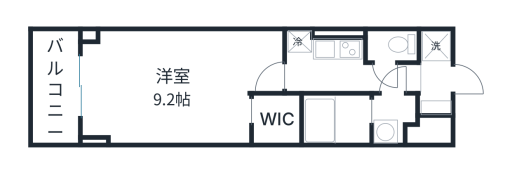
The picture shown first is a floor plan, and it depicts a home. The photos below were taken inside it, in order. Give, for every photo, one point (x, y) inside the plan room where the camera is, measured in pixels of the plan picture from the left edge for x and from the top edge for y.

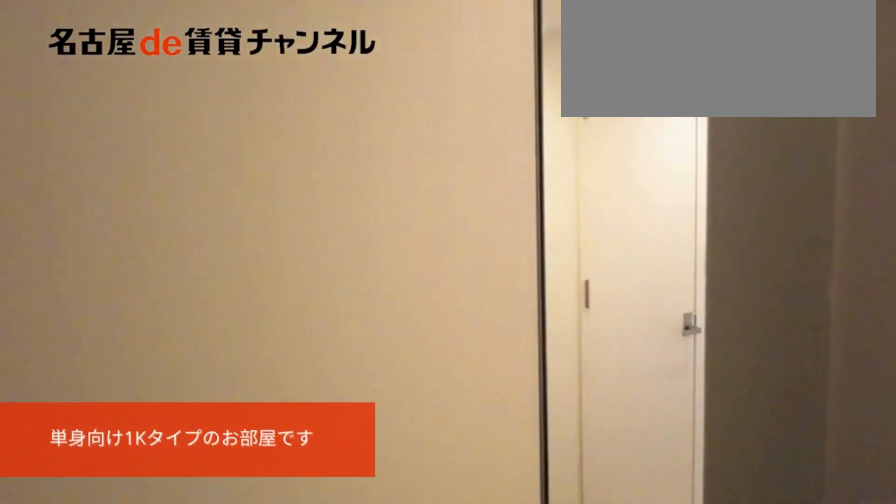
(435, 82)
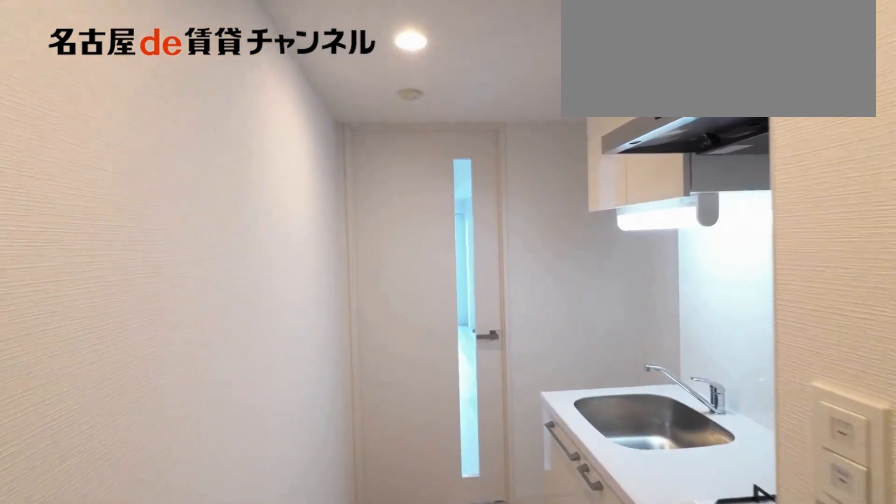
(336, 49)
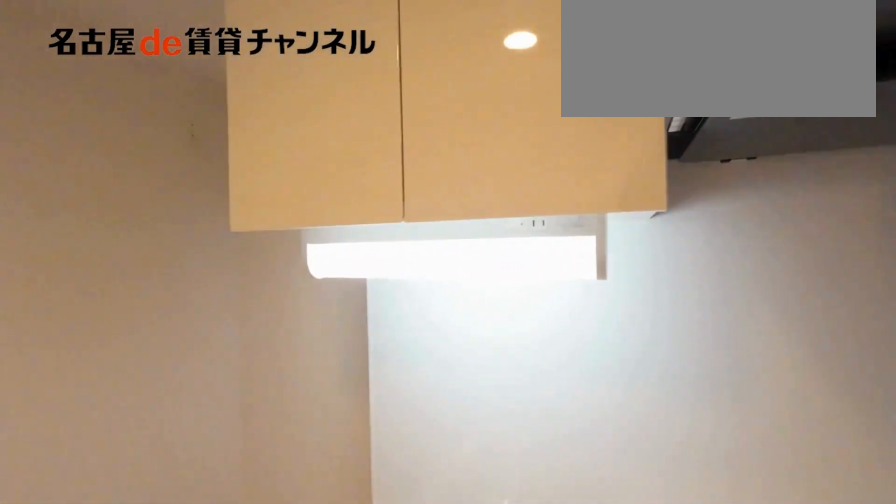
(336, 49)
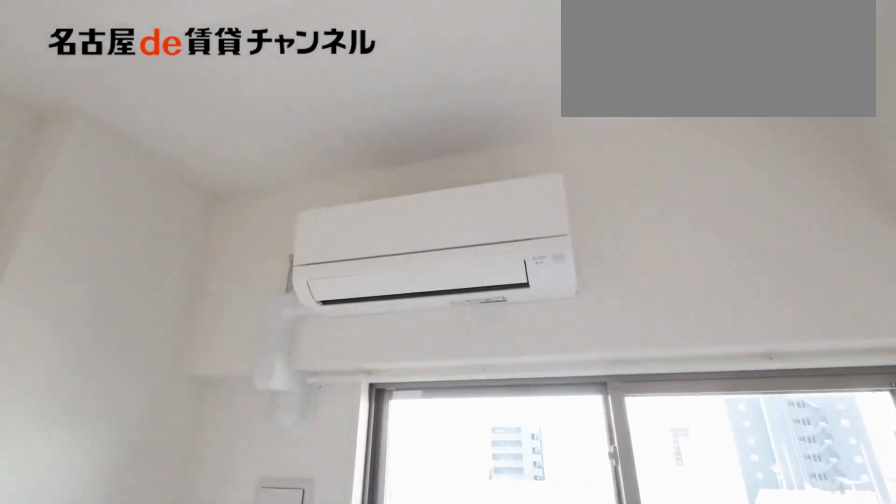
(177, 84)
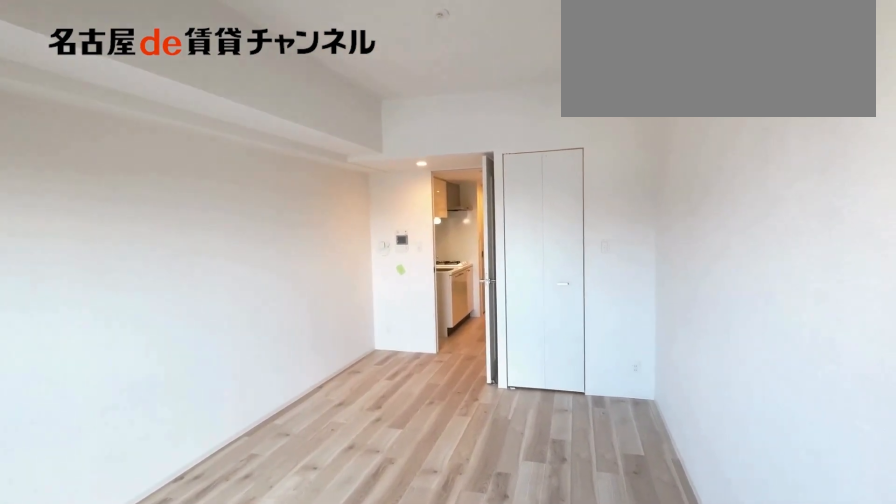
(177, 84)
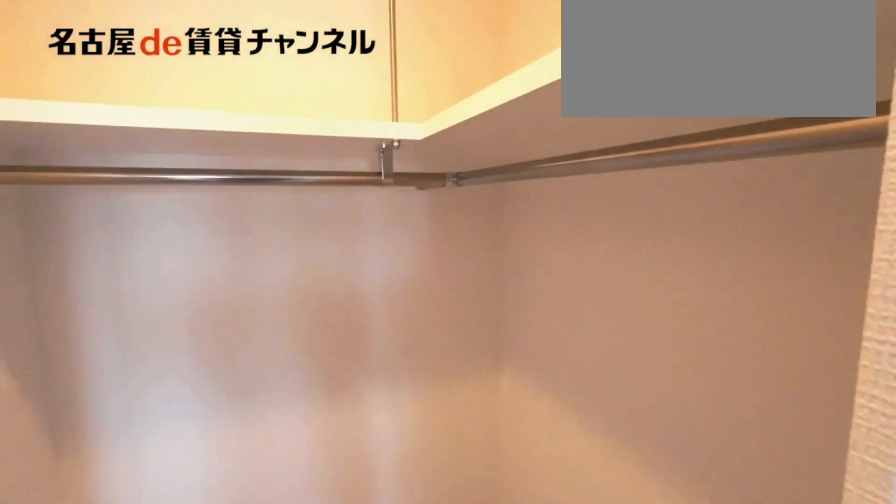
(276, 120)
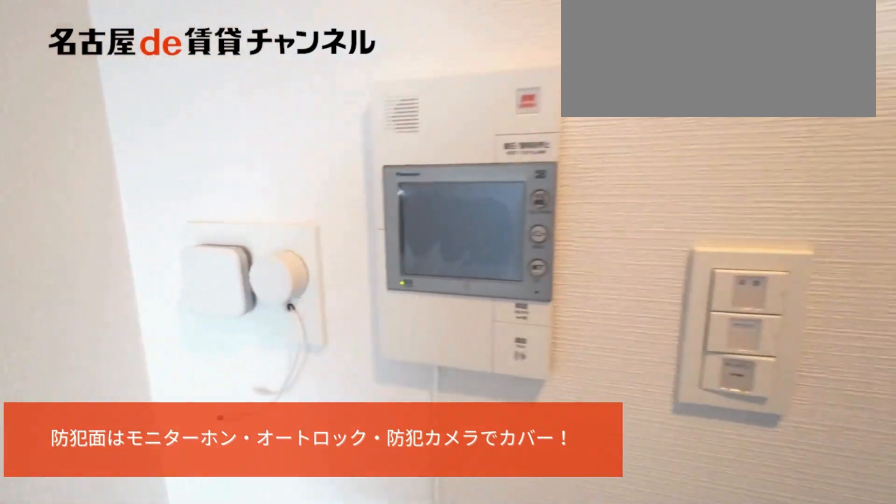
(177, 84)
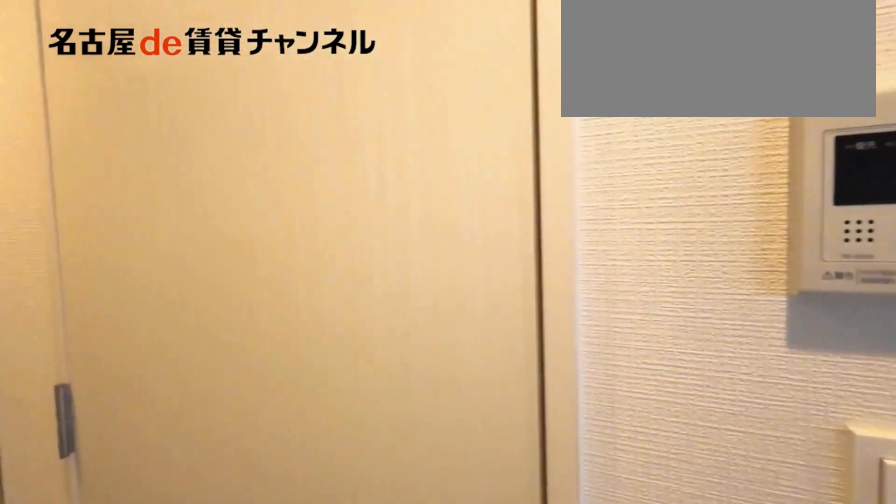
(349, 76)
